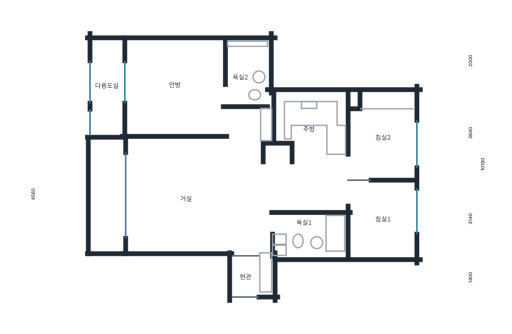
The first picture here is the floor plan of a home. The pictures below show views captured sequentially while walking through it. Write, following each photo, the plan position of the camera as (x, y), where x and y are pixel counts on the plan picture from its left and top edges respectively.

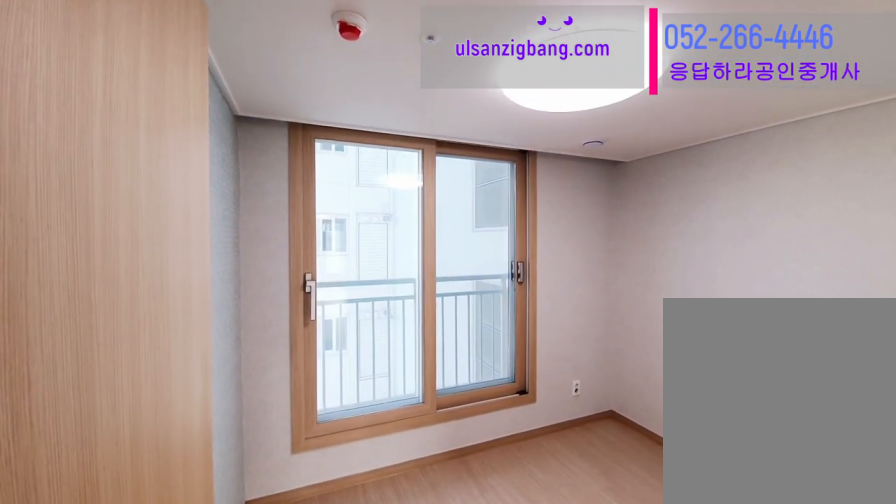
(387, 217)
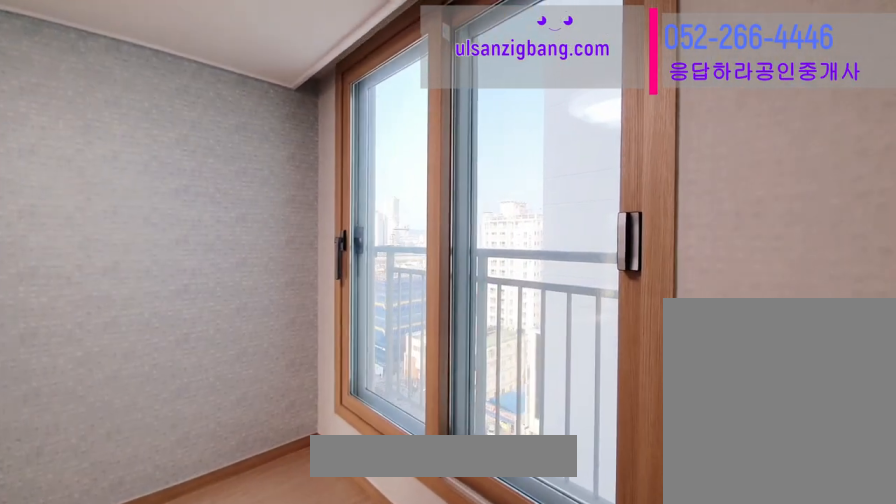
(387, 216)
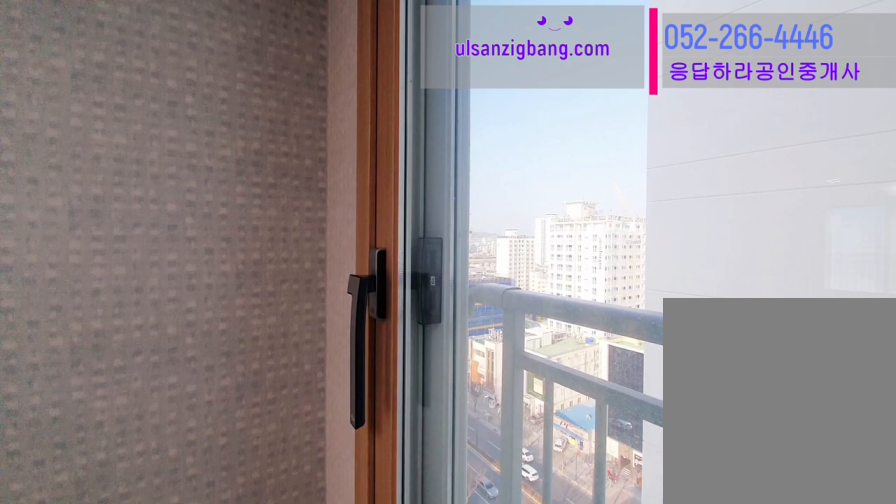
(386, 217)
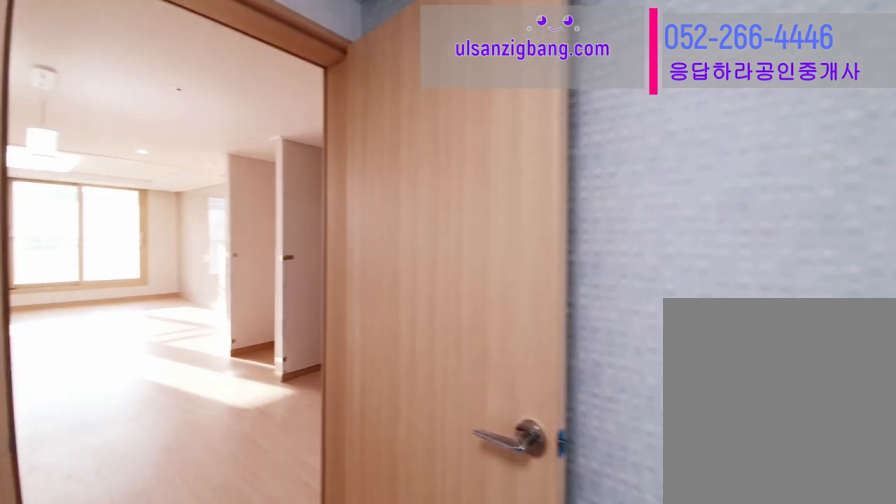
(386, 218)
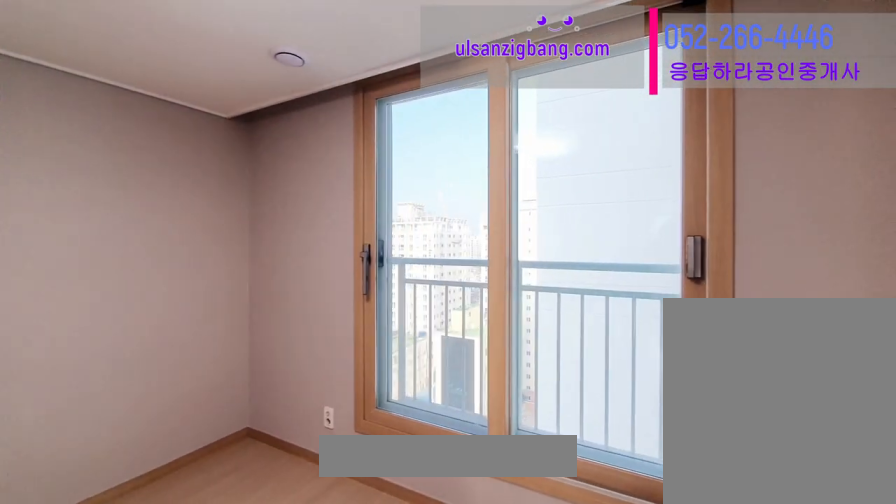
(392, 143)
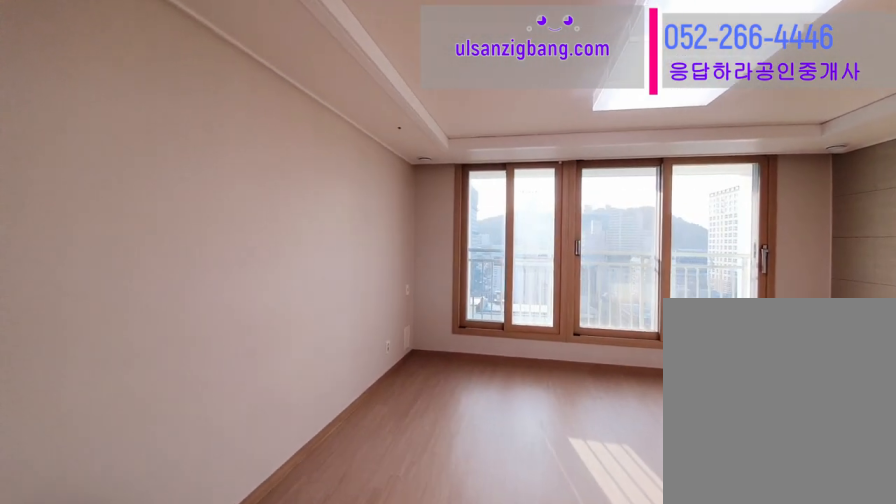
(229, 205)
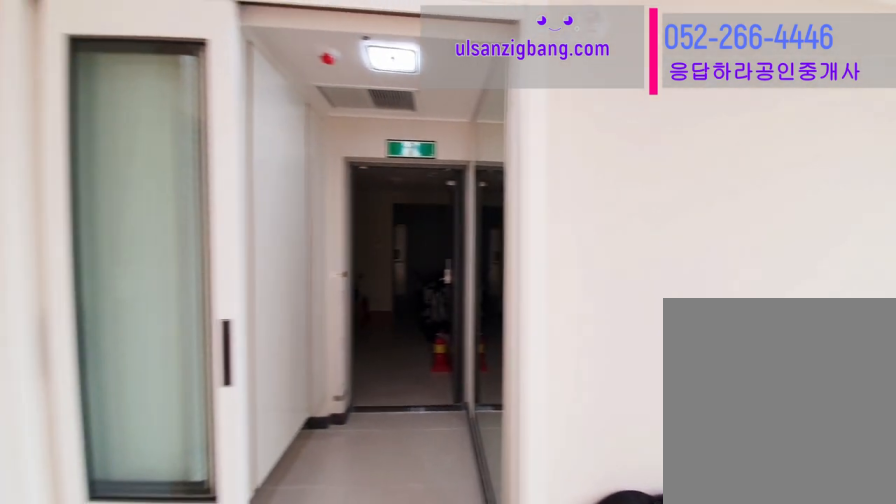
(229, 205)
